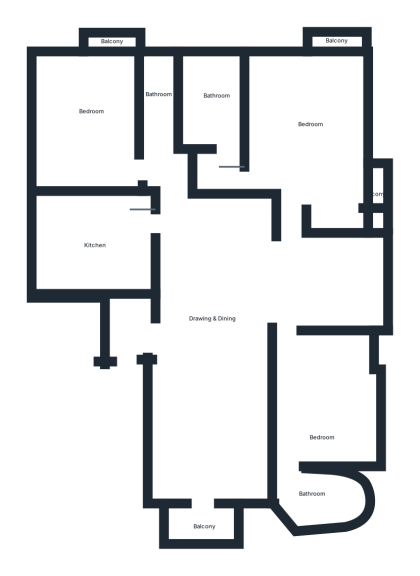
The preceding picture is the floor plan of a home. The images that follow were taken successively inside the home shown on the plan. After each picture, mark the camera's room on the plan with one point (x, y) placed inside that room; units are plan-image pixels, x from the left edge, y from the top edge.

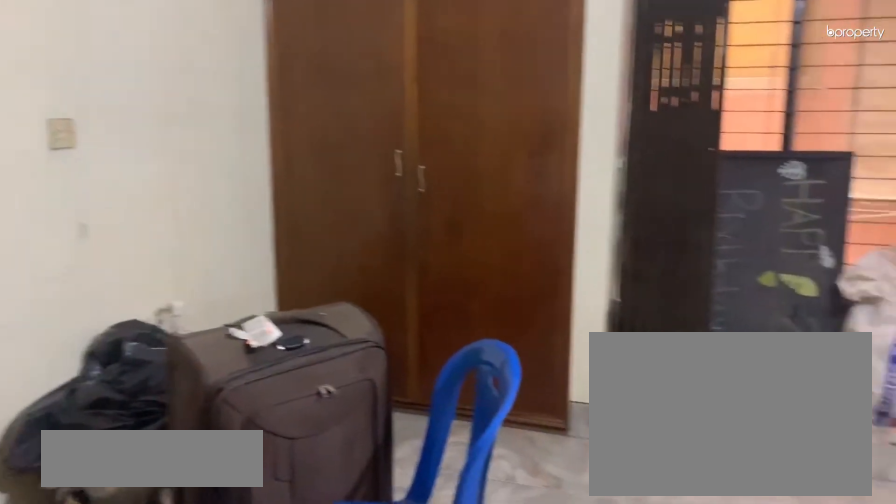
(92, 114)
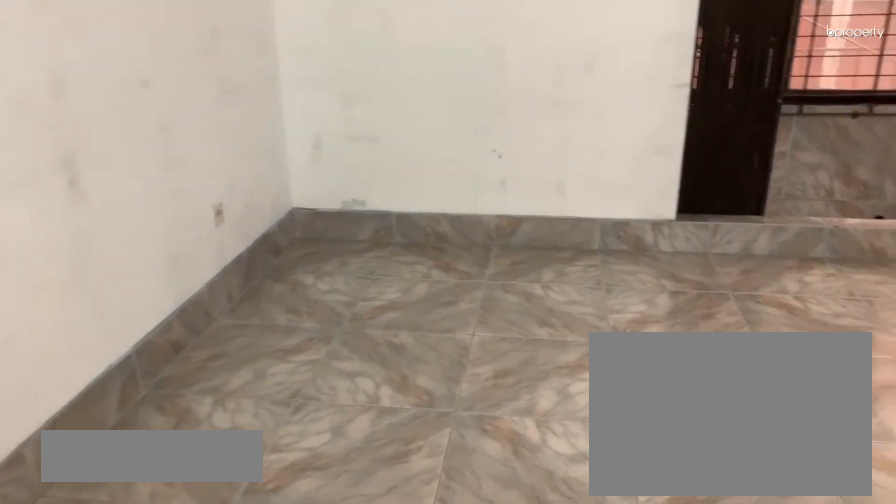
(311, 125)
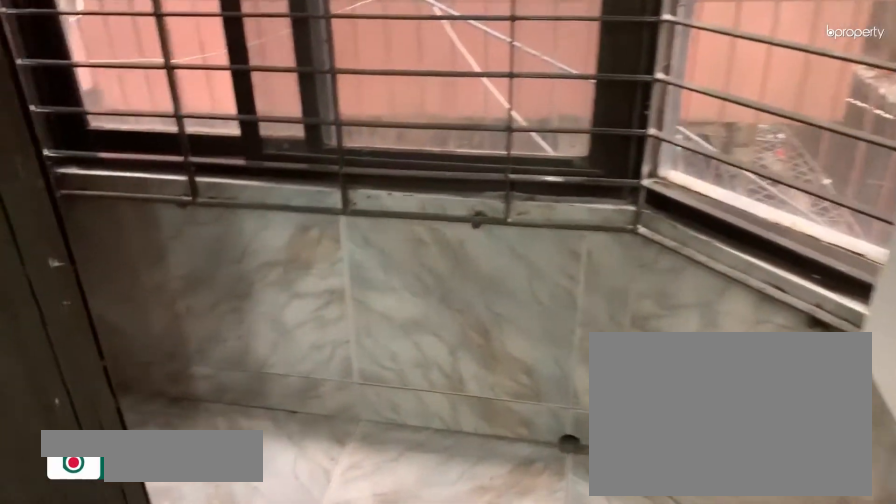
(337, 42)
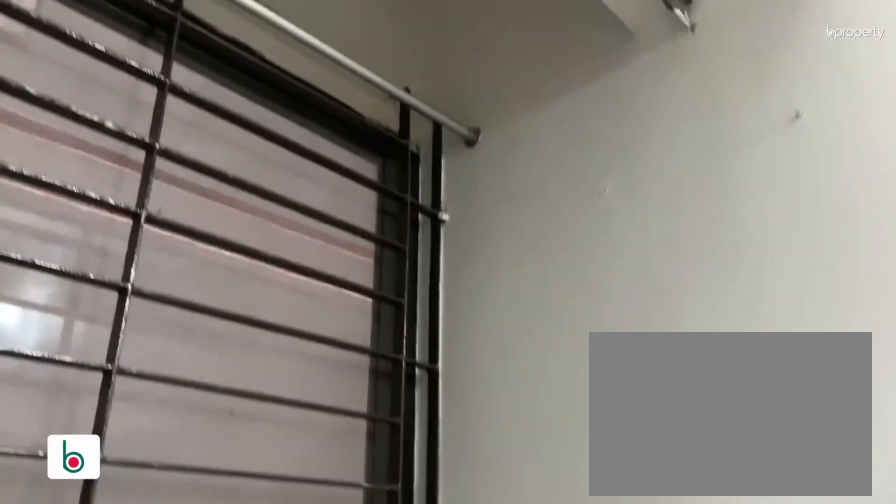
(381, 194)
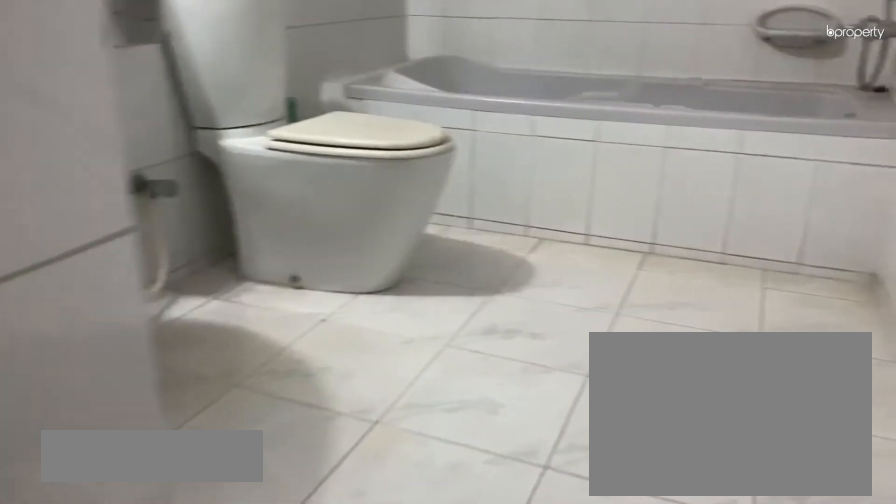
(214, 101)
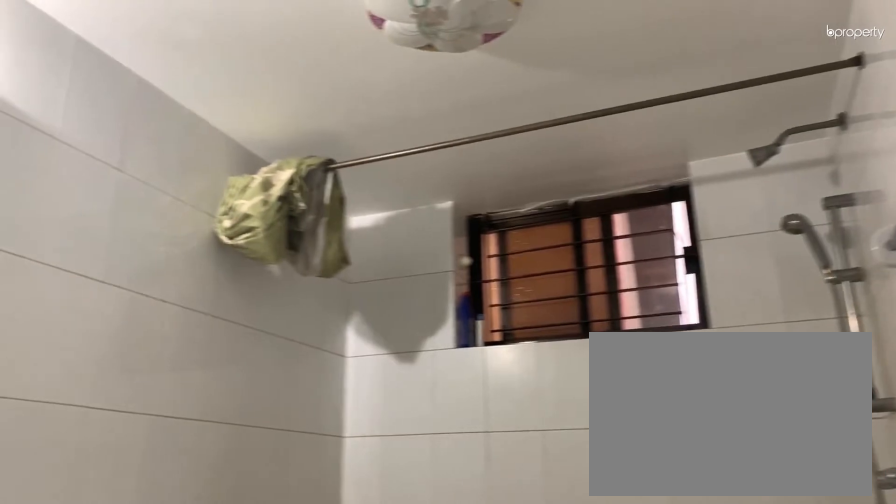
(214, 101)
